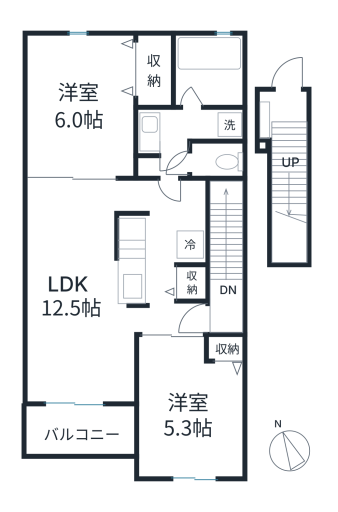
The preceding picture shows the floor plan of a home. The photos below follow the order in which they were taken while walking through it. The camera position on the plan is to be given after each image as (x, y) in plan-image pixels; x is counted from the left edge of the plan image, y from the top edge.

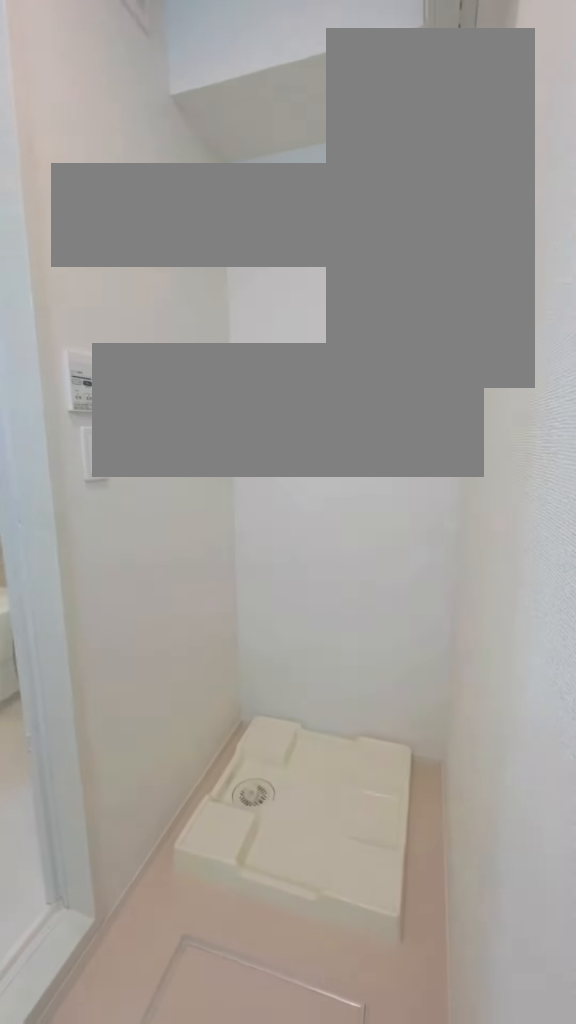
(176, 127)
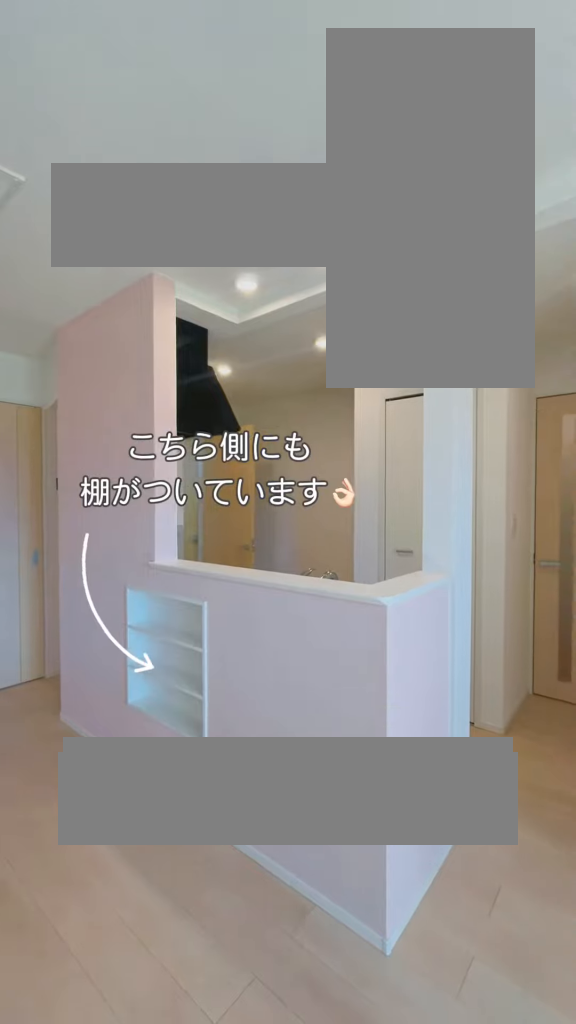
(70, 315)
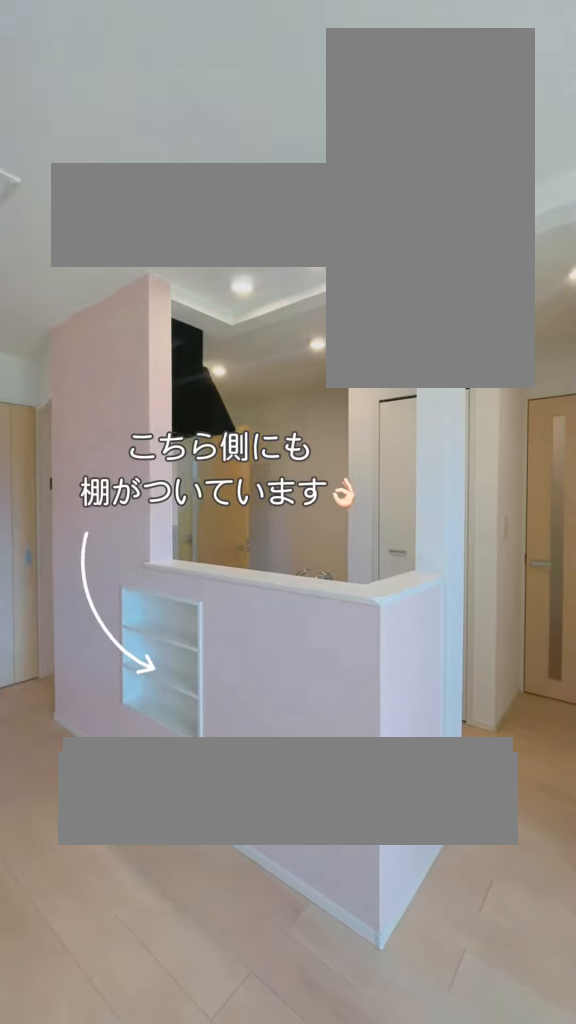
(70, 315)
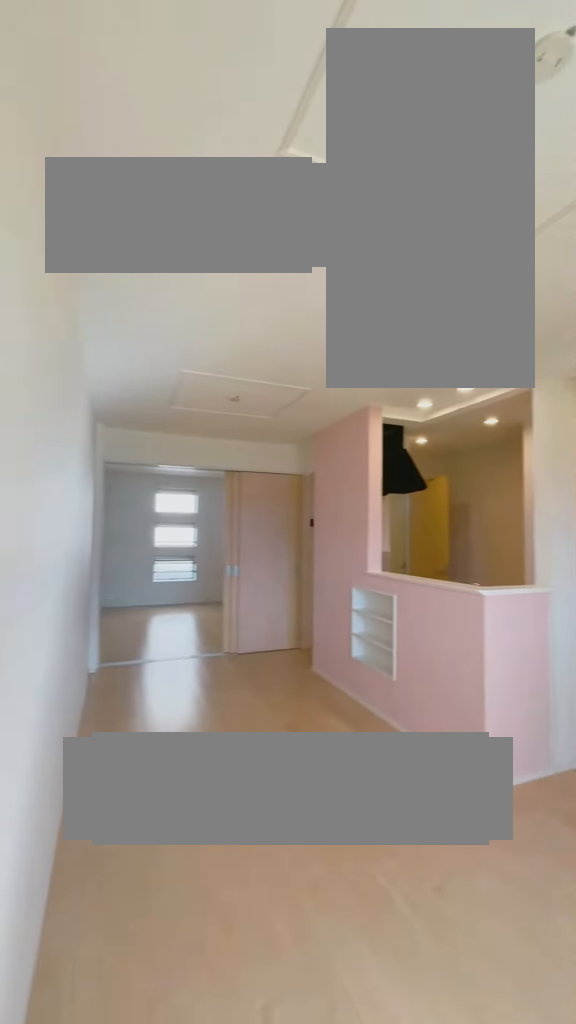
(42, 383)
